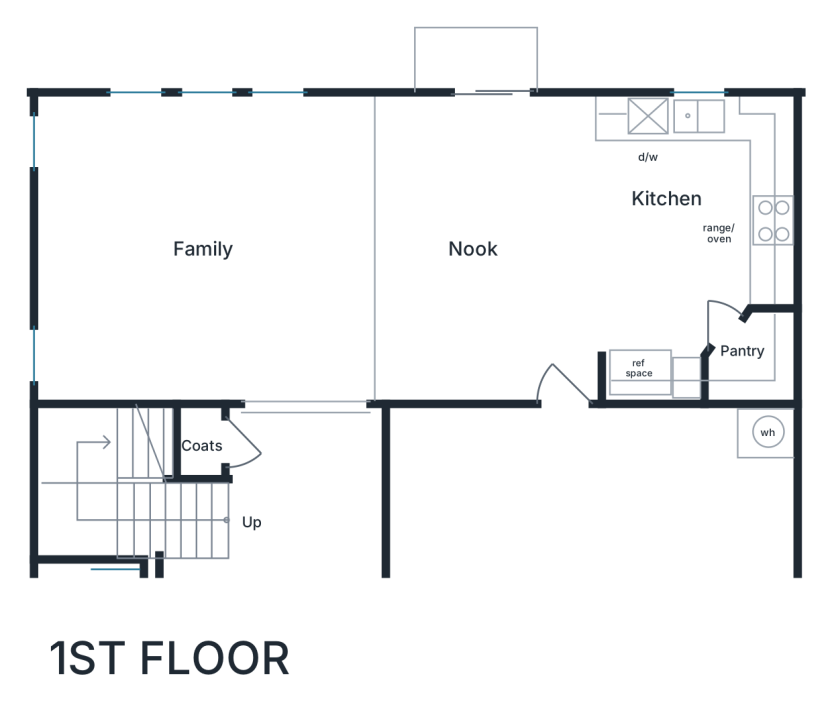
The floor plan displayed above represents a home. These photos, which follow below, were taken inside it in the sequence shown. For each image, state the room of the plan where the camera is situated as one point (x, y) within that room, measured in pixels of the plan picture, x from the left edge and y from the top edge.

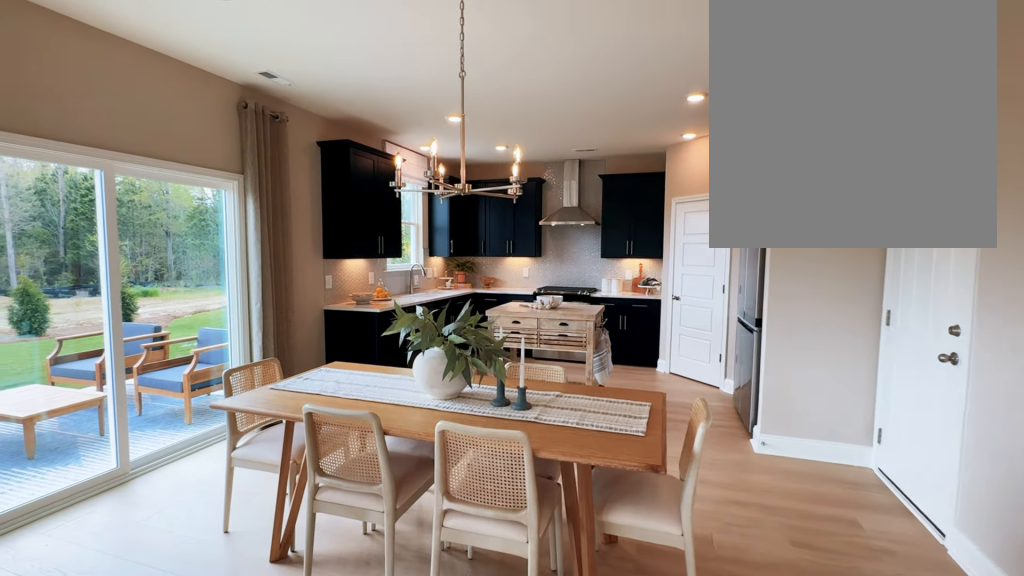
(476, 248)
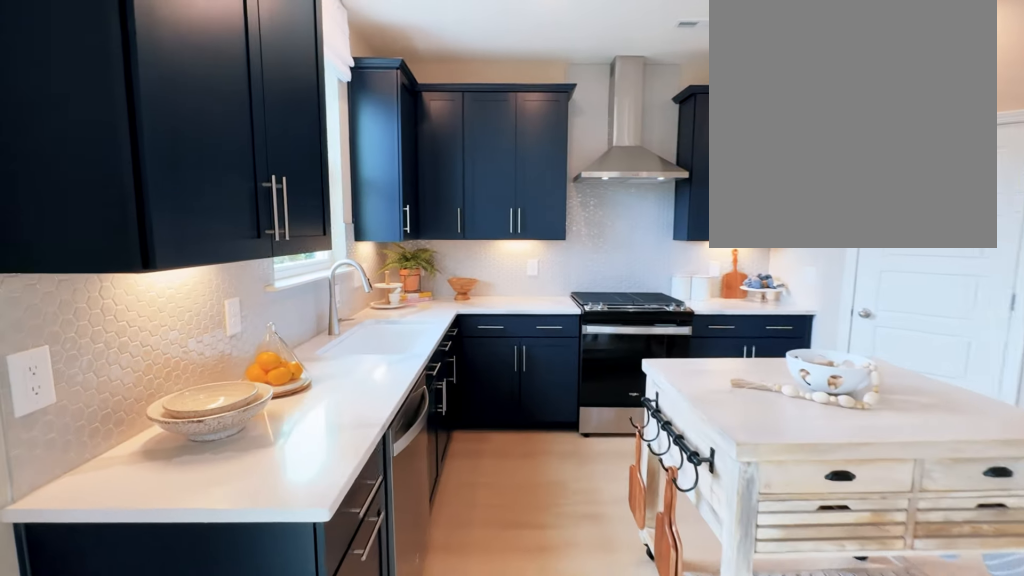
(695, 248)
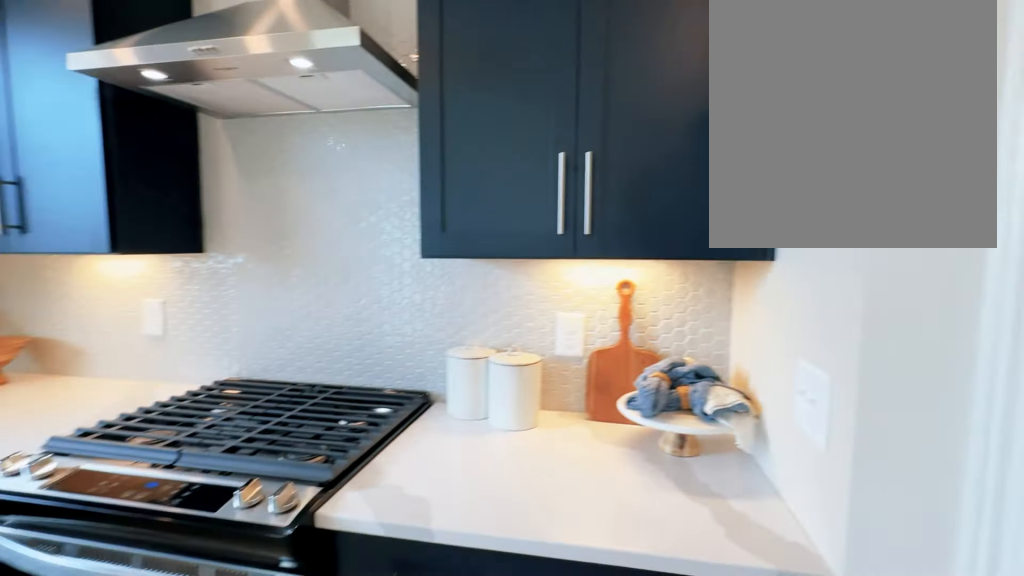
(695, 248)
